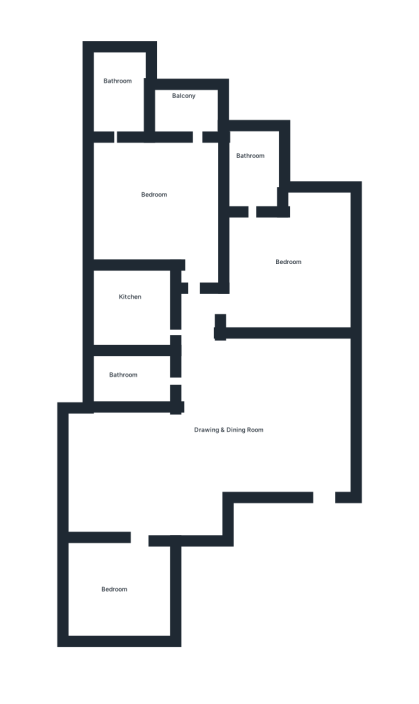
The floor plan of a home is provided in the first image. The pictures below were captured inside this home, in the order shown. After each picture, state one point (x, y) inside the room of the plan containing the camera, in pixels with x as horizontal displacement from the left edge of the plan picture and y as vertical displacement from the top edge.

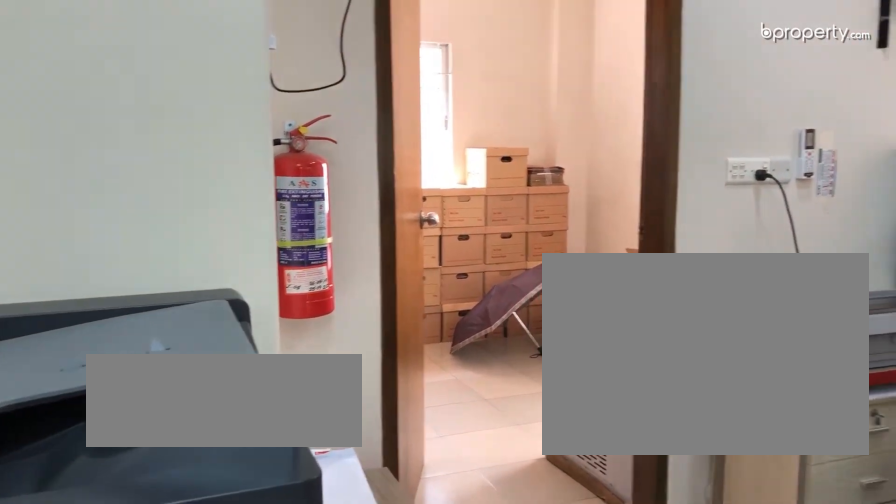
(234, 418)
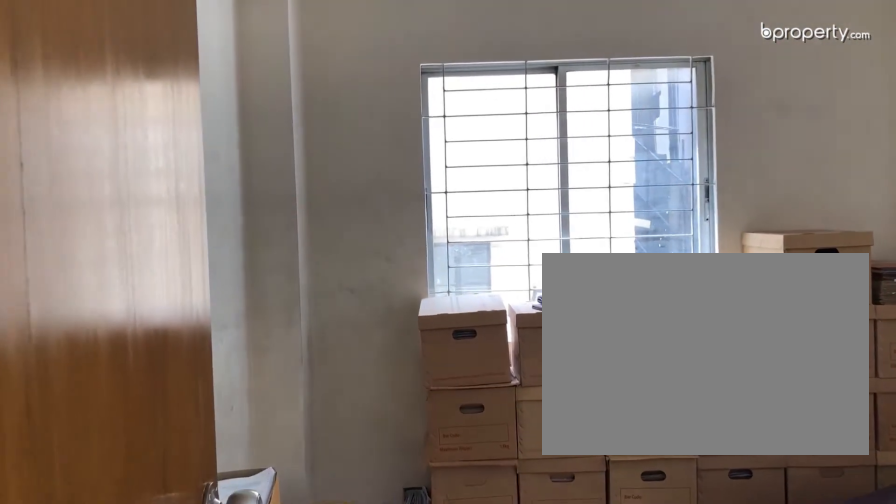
(126, 588)
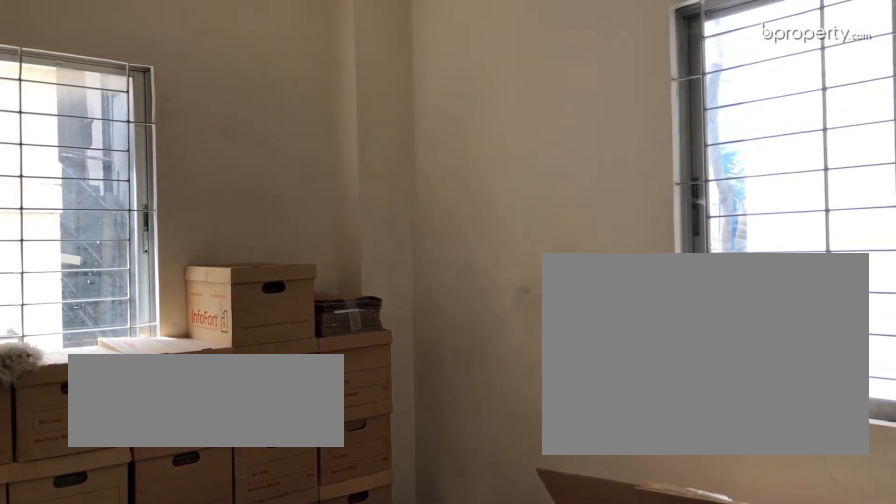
(126, 588)
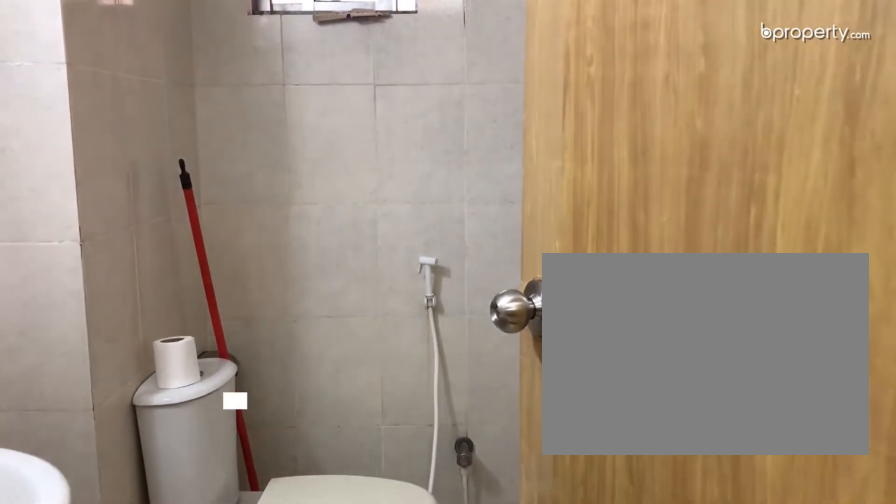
(193, 375)
